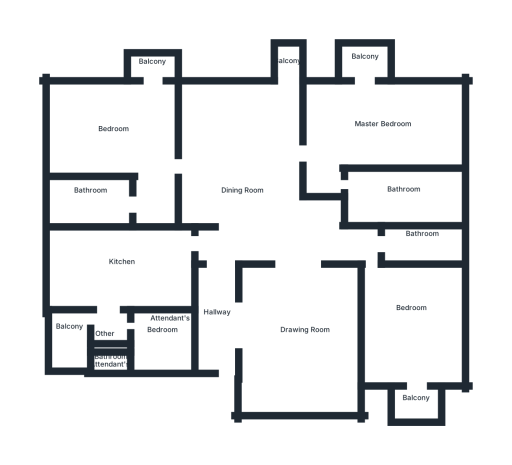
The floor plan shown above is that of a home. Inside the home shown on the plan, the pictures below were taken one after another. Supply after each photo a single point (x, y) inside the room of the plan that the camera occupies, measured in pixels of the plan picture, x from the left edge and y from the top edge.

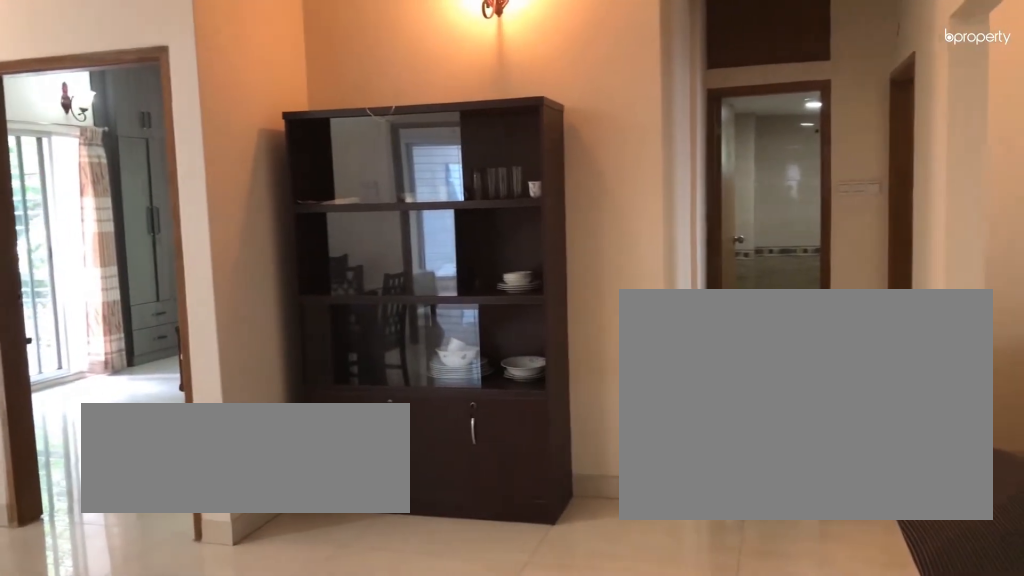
(242, 157)
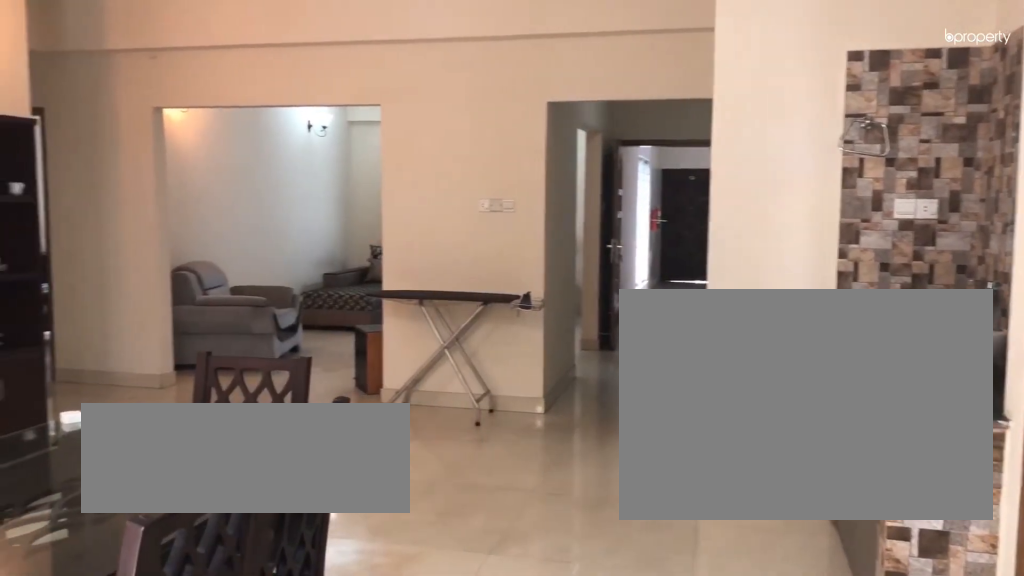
(242, 157)
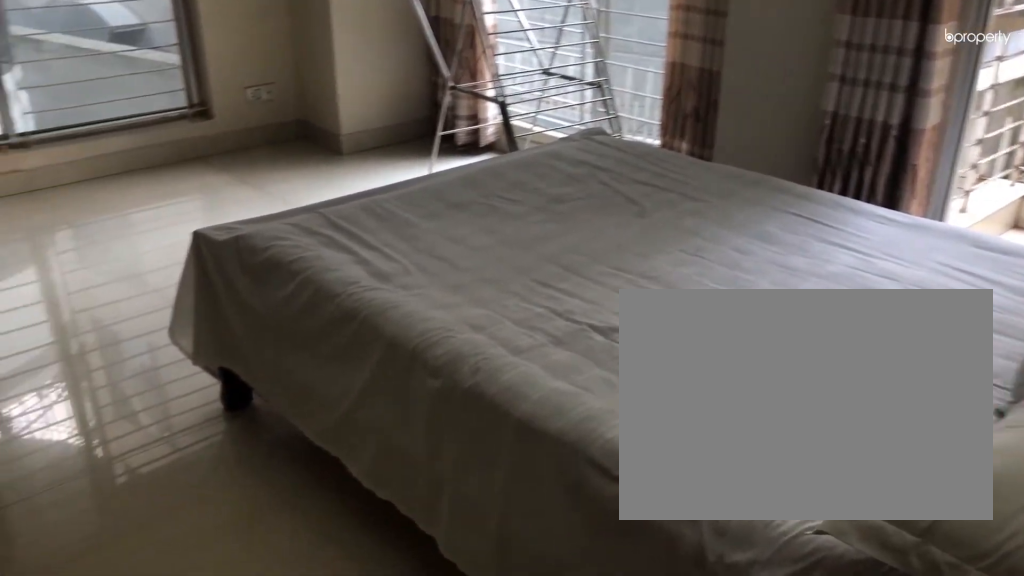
(142, 139)
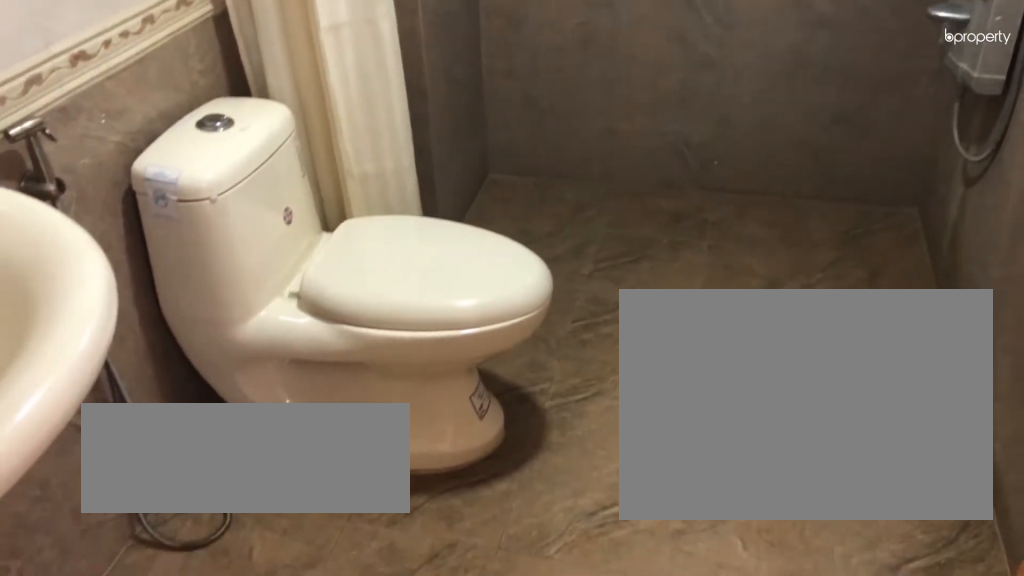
(100, 201)
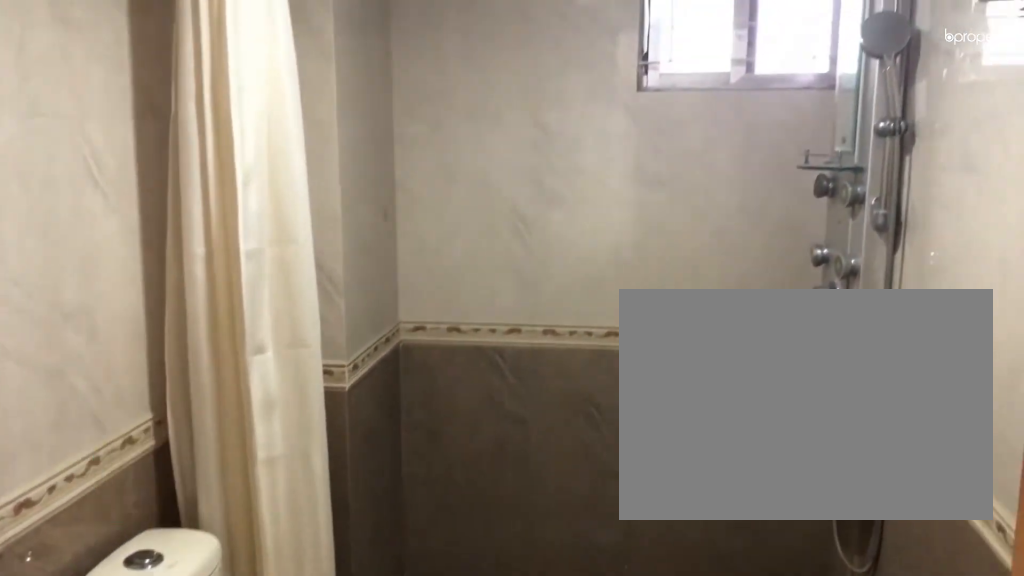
(100, 201)
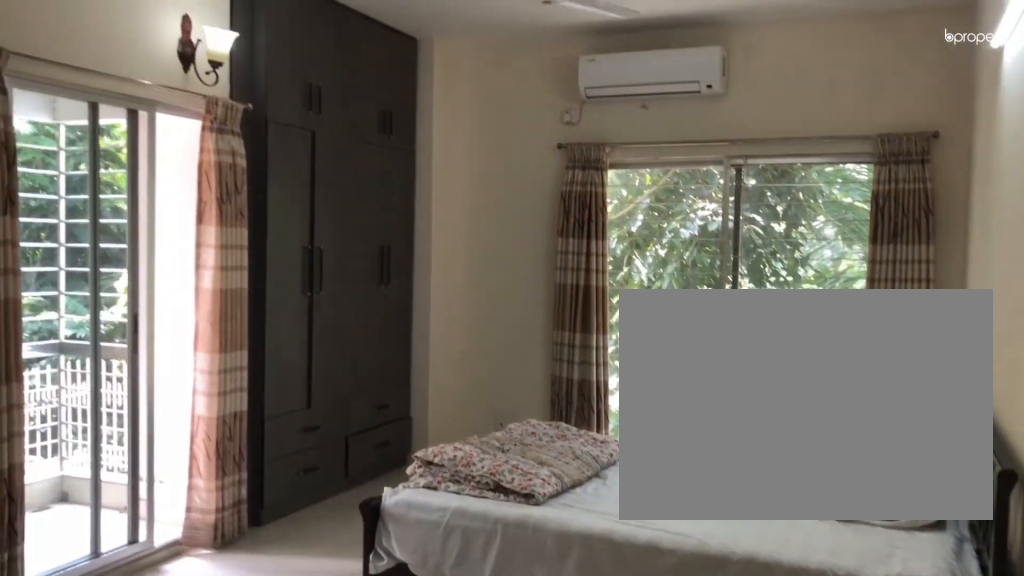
(379, 127)
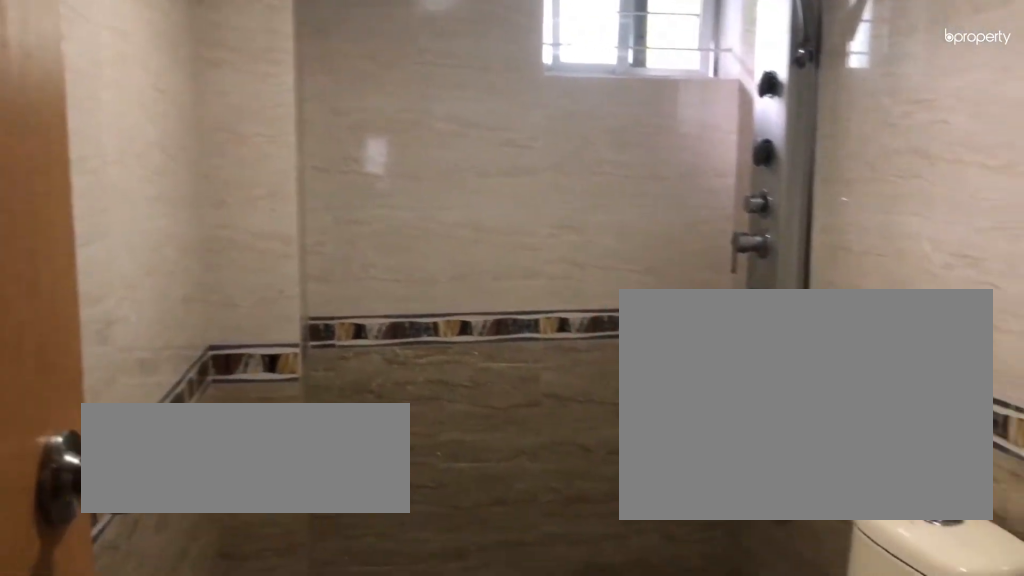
(420, 243)
